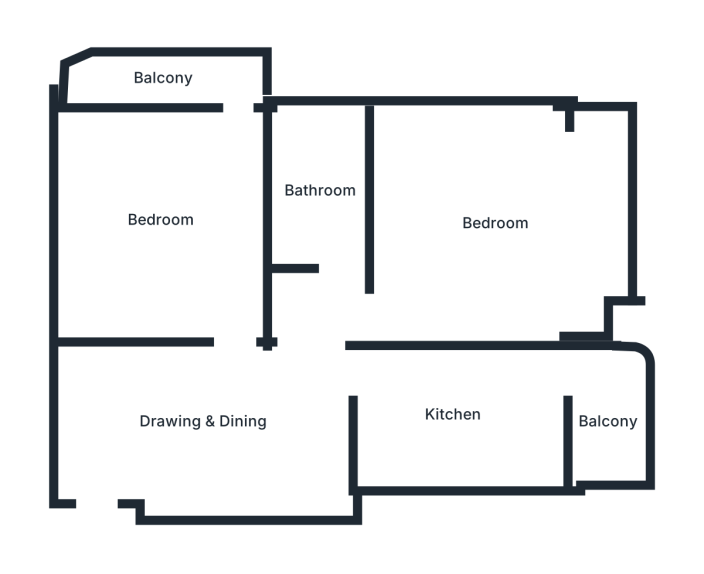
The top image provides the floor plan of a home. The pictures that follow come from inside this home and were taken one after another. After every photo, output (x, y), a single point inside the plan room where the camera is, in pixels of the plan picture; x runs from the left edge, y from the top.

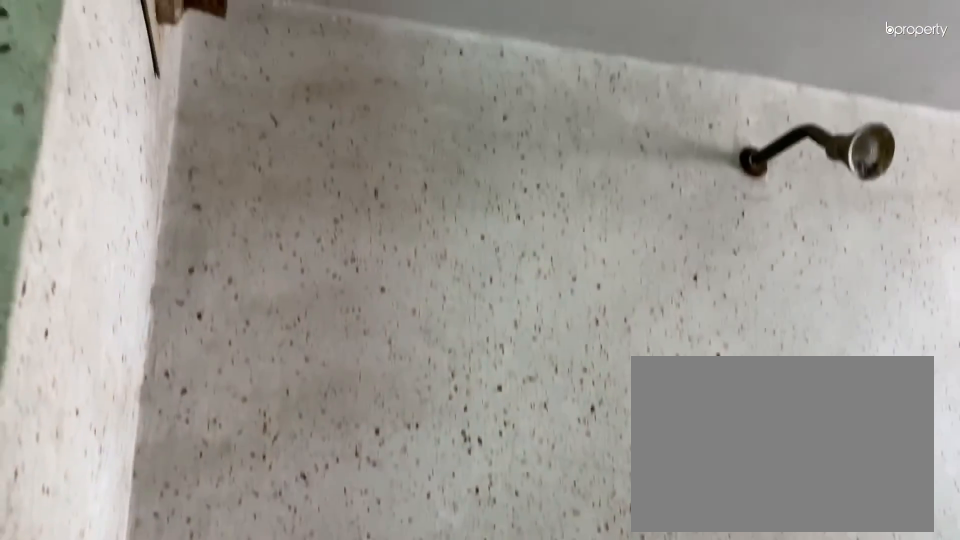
(321, 191)
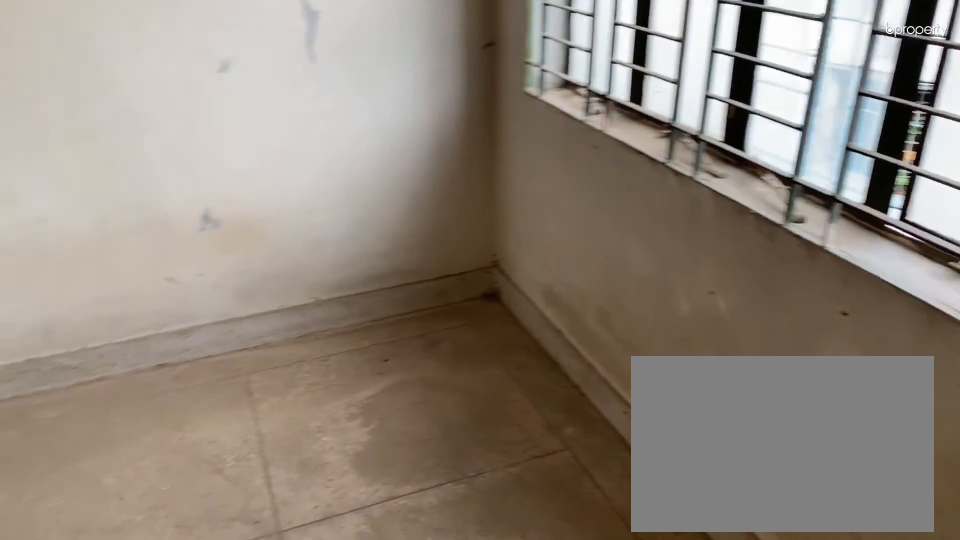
(160, 222)
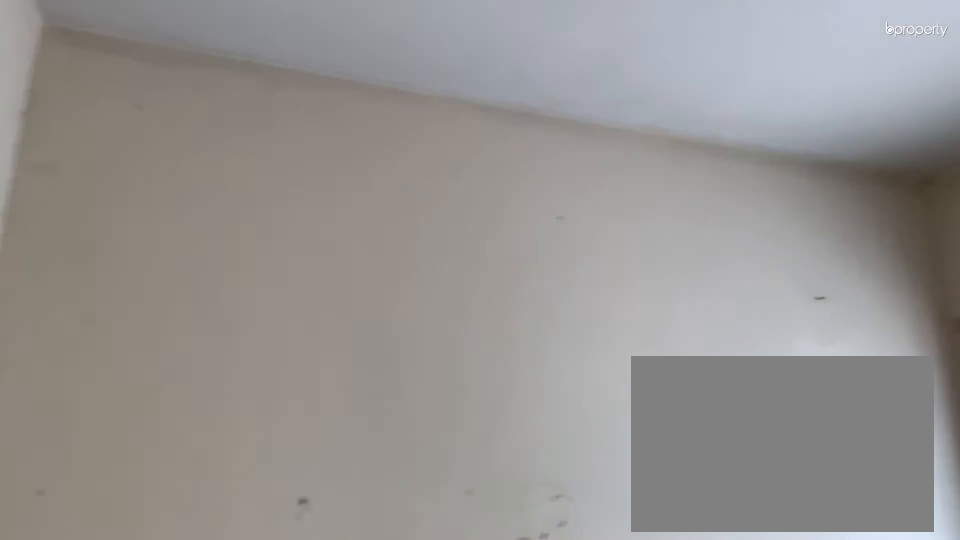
(160, 222)
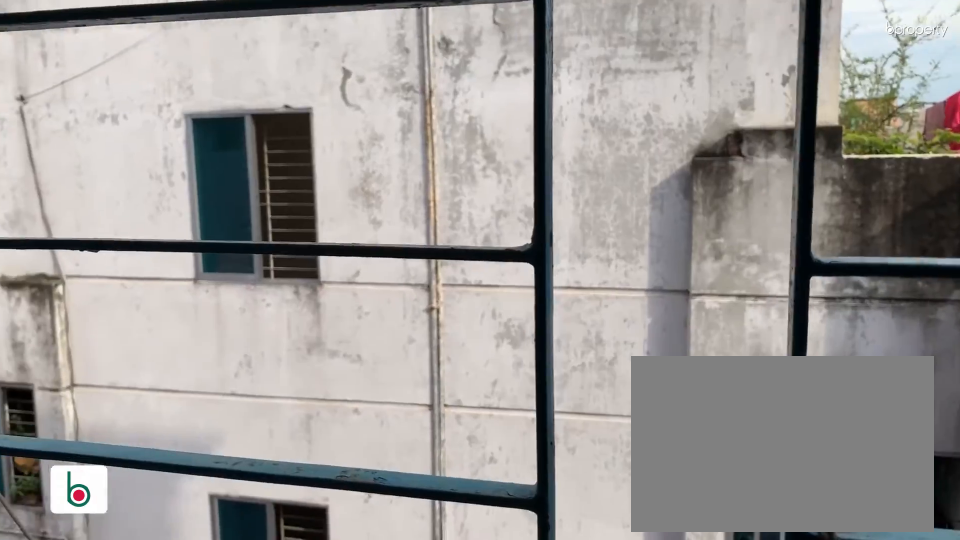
(163, 79)
